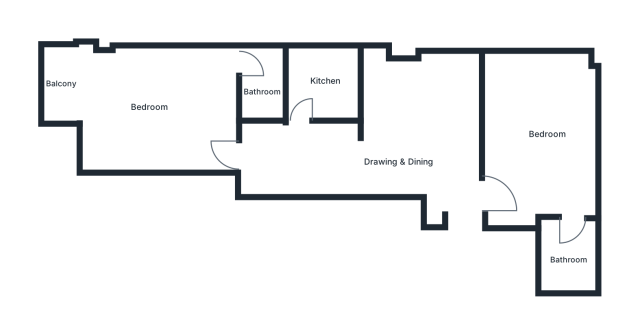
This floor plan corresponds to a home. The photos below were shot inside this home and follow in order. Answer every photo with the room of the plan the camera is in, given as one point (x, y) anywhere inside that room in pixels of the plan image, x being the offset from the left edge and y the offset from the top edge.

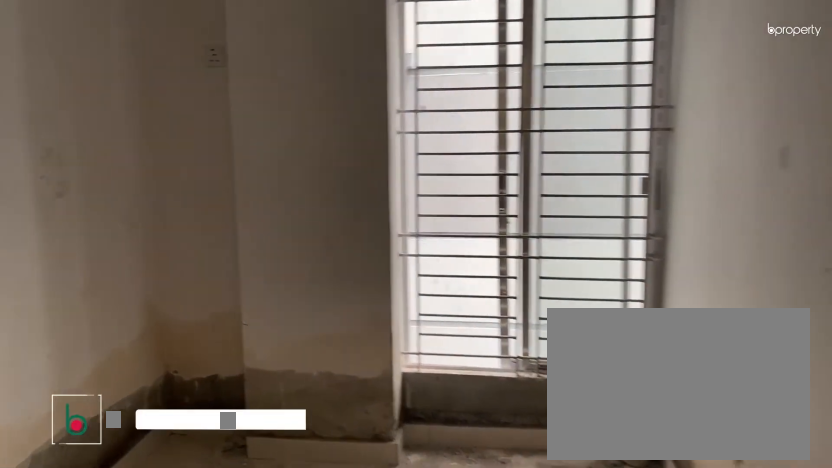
(410, 90)
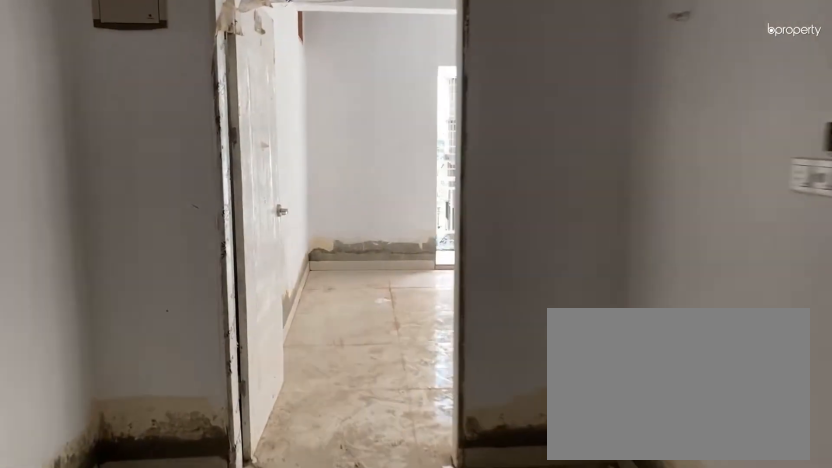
(291, 149)
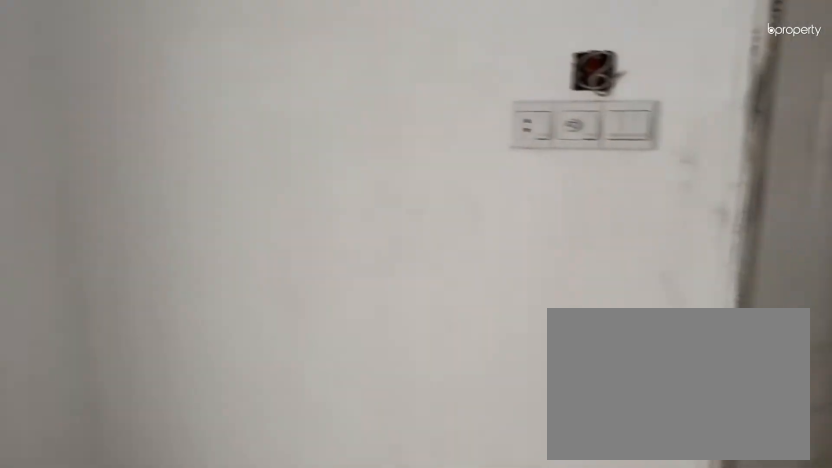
(291, 149)
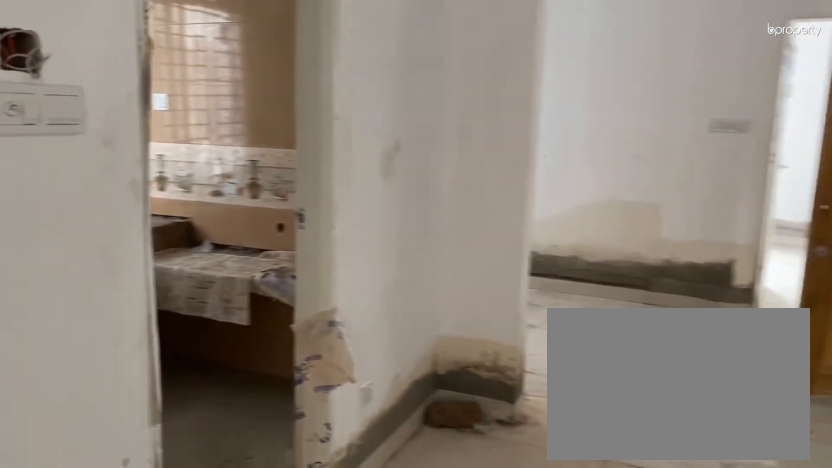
(330, 160)
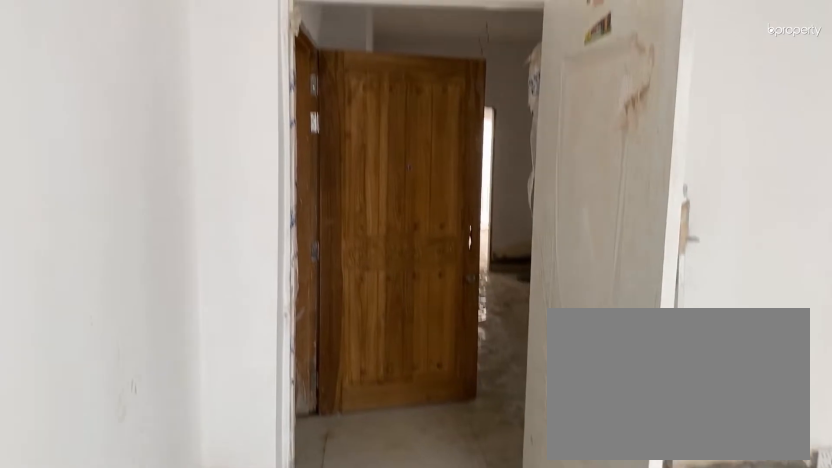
(539, 140)
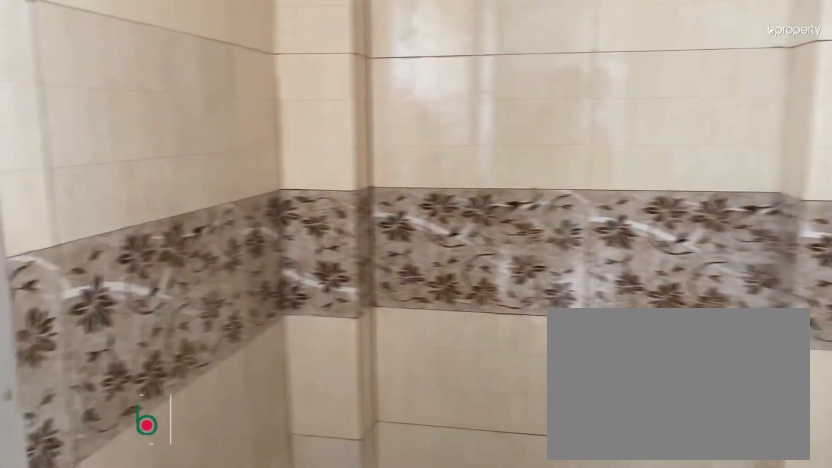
(566, 255)
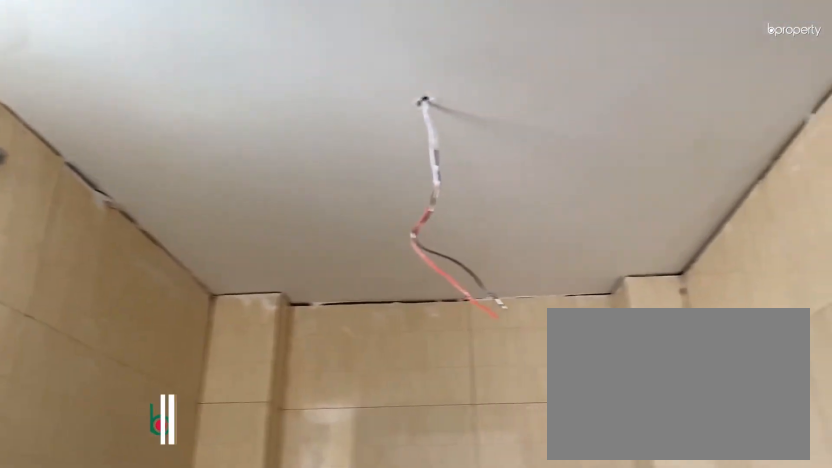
(566, 255)
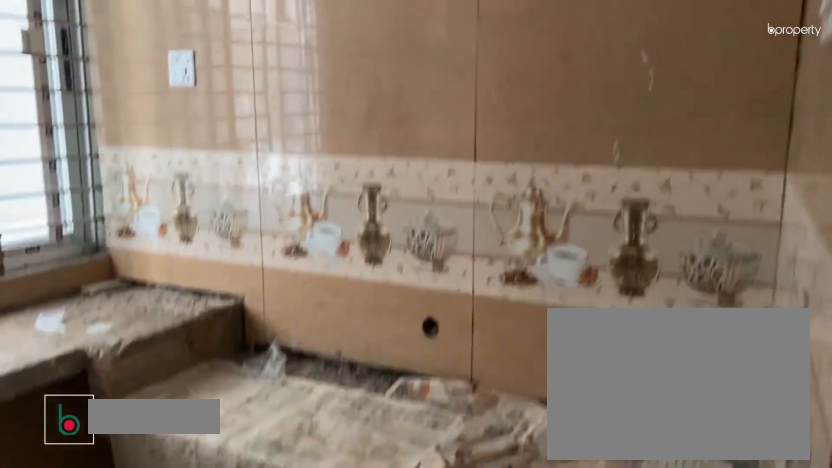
(324, 83)
